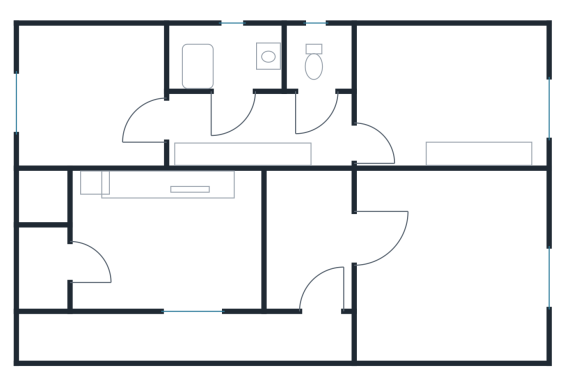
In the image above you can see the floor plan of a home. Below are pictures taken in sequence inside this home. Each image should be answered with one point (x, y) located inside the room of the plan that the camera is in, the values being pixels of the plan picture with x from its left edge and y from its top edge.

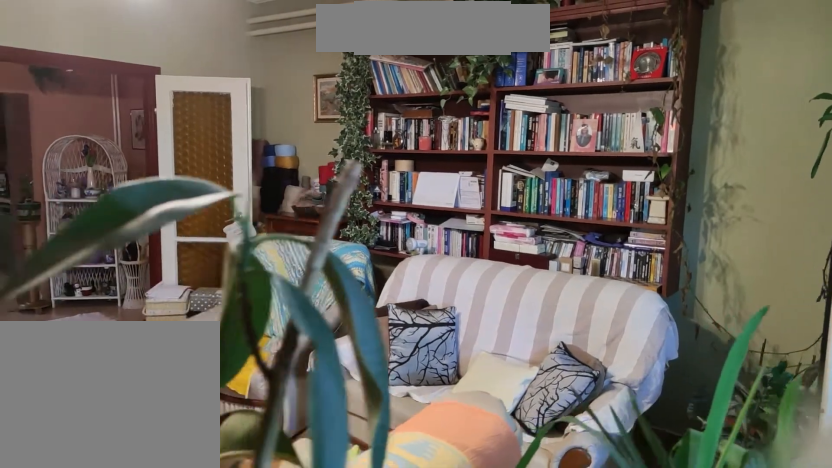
(445, 253)
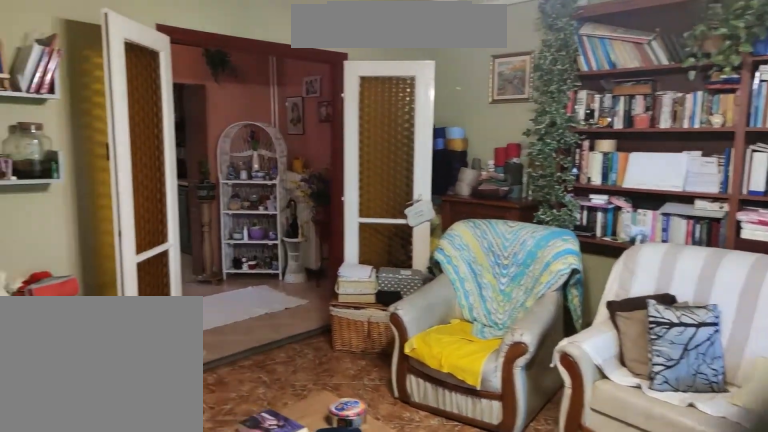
(445, 253)
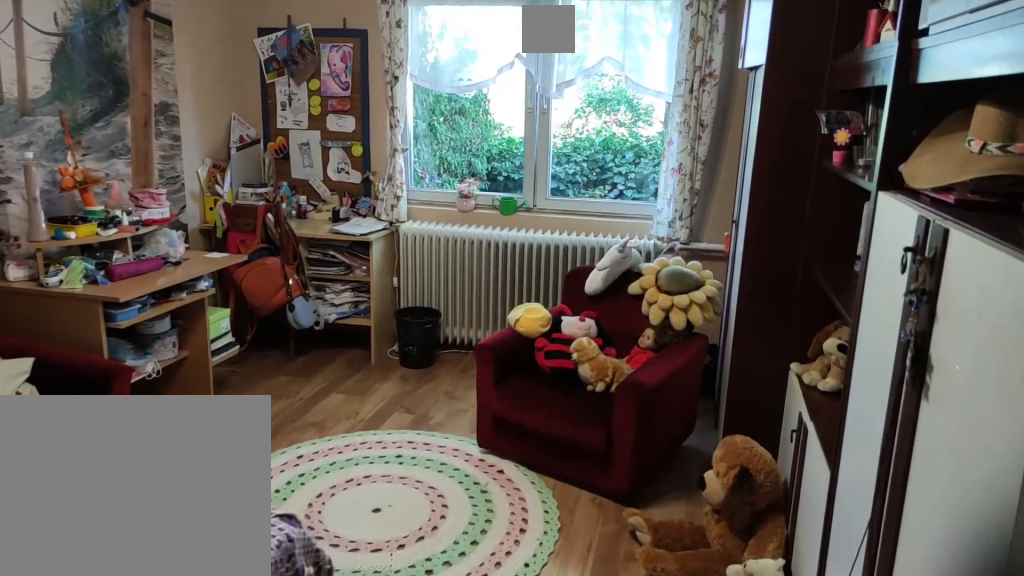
(449, 101)
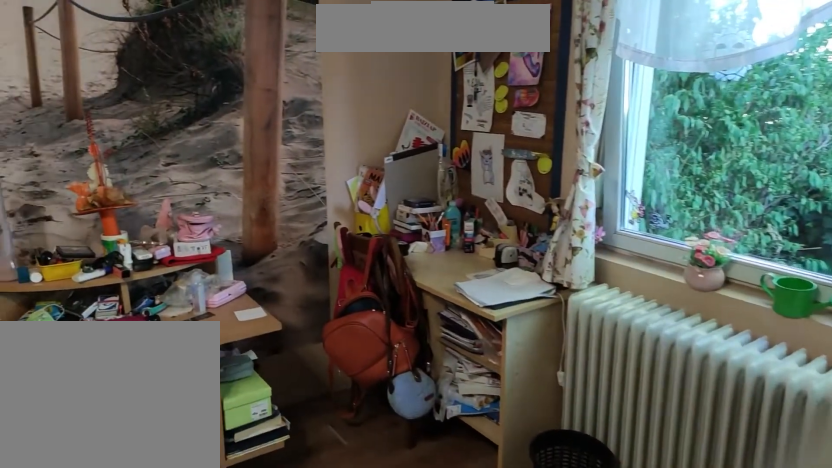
(449, 101)
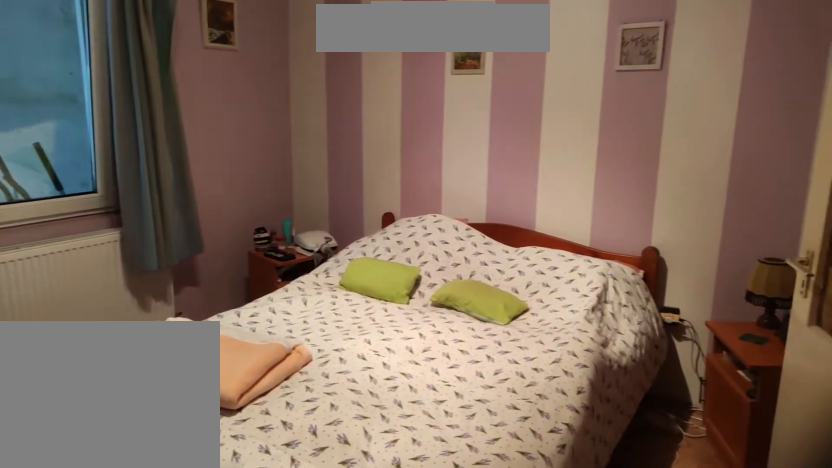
(103, 101)
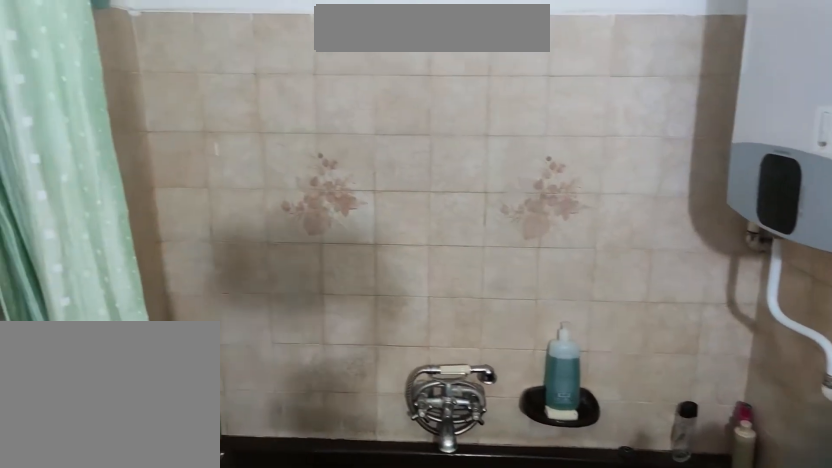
(236, 66)
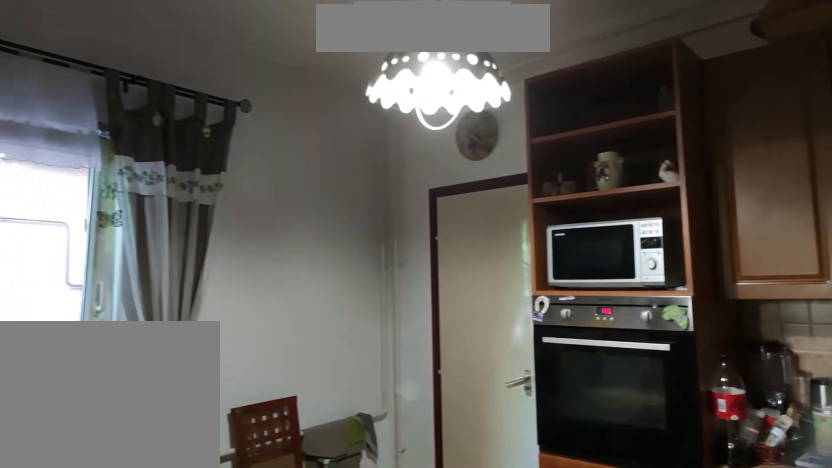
(179, 239)
